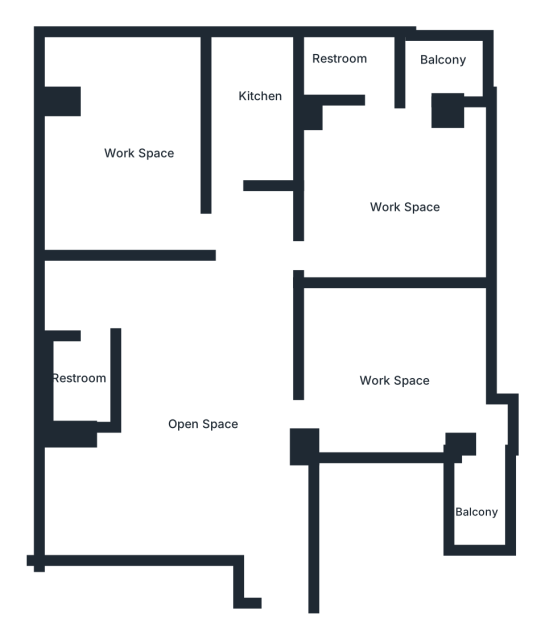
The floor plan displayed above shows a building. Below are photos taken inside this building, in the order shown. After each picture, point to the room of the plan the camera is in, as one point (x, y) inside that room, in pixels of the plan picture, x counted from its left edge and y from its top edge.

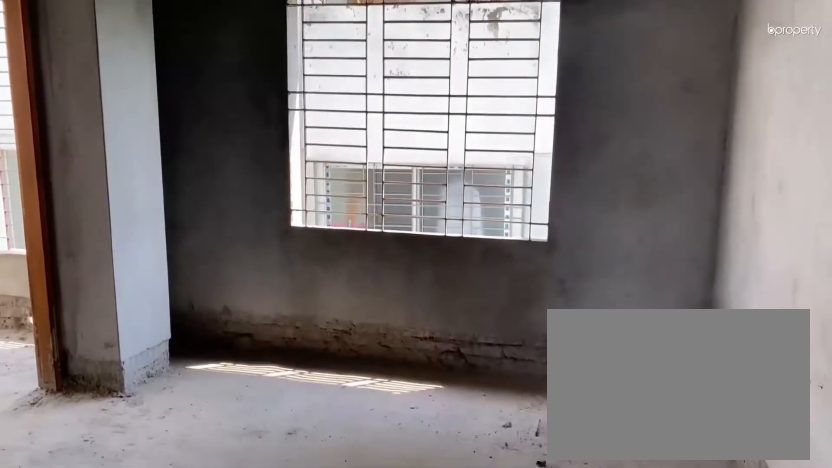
(413, 131)
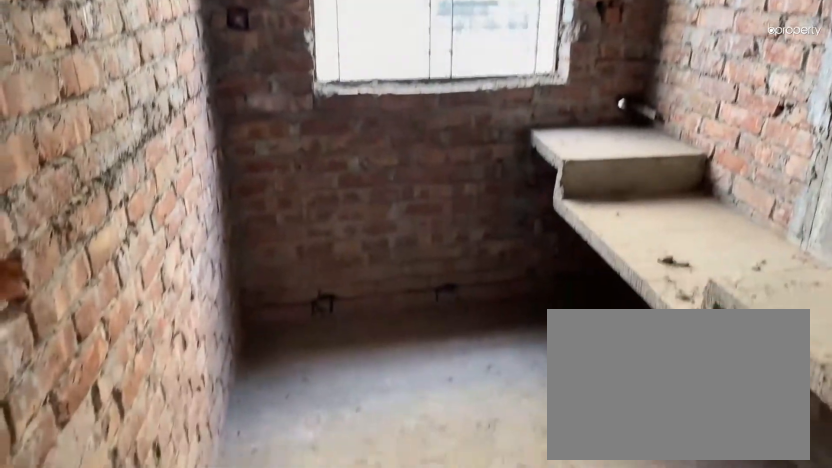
(253, 100)
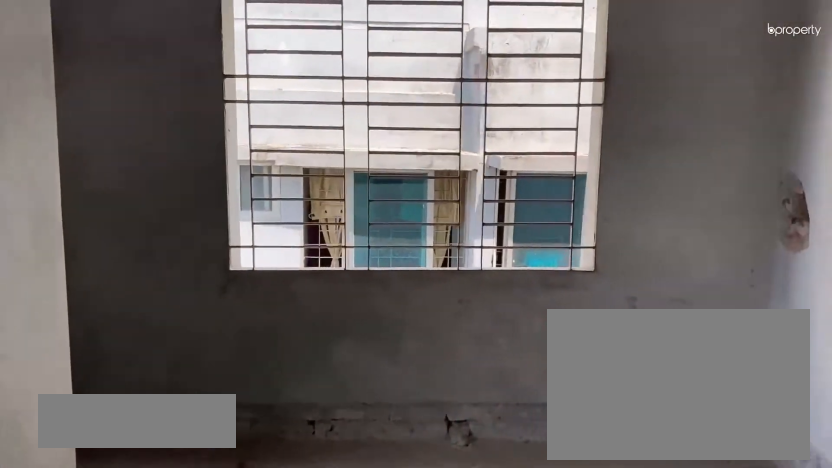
(132, 120)
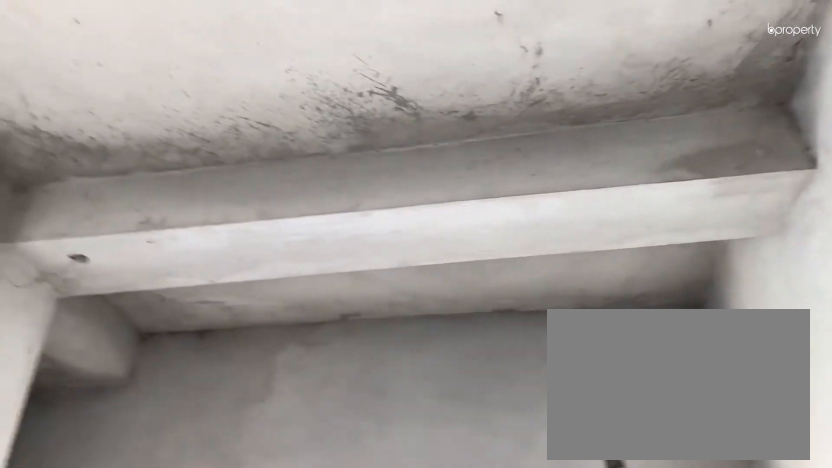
(132, 120)
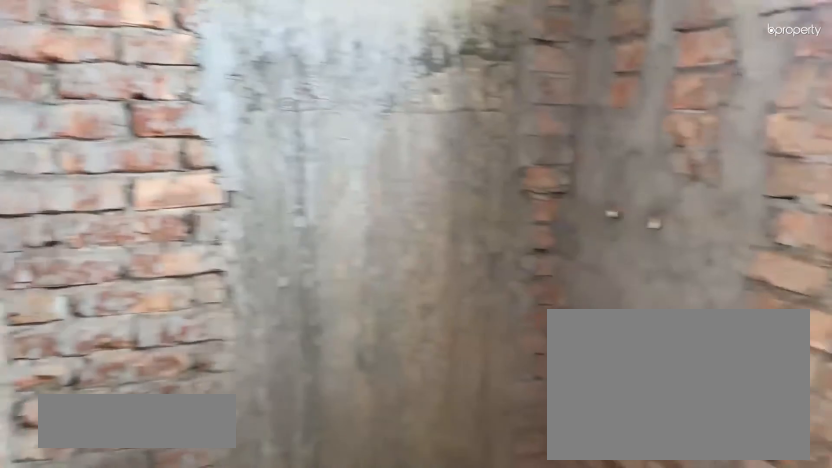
(78, 382)
